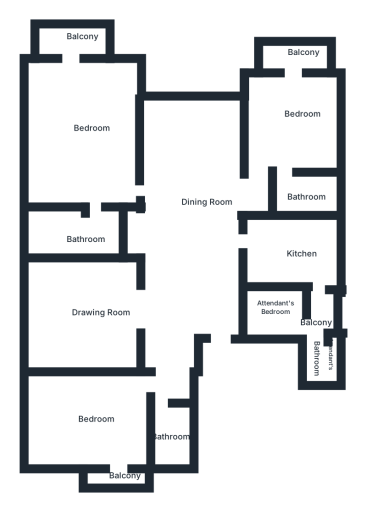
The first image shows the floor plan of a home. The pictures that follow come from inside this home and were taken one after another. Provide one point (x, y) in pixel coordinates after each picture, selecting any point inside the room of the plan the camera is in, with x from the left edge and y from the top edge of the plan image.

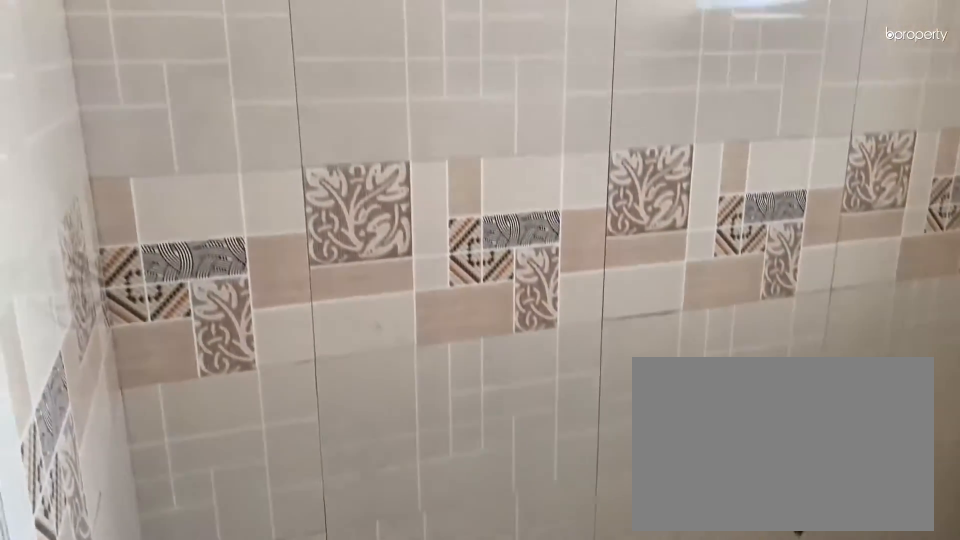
(162, 433)
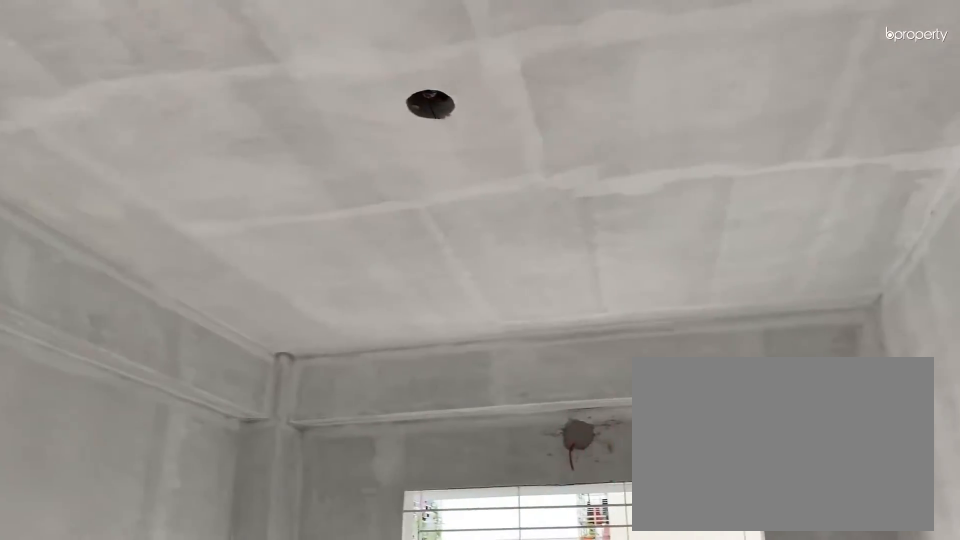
(108, 417)
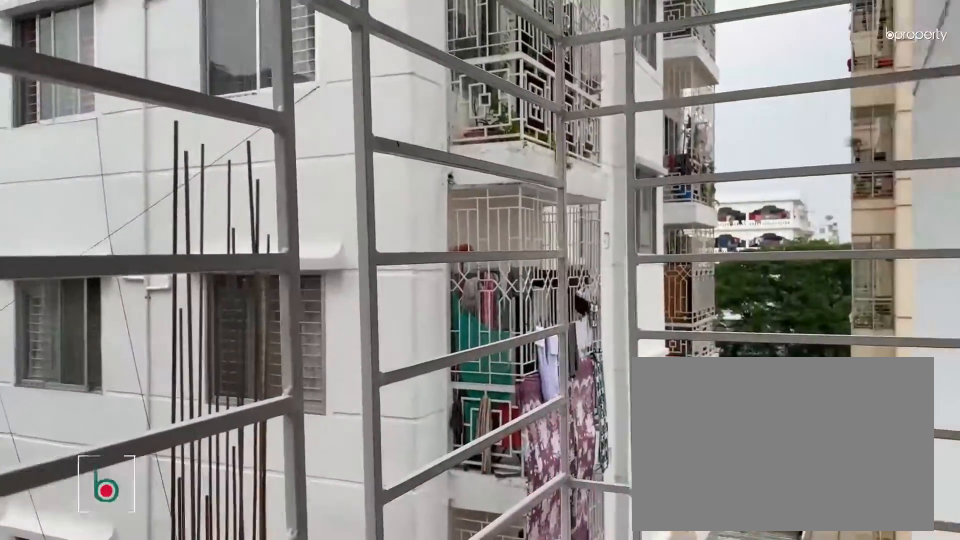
(116, 475)
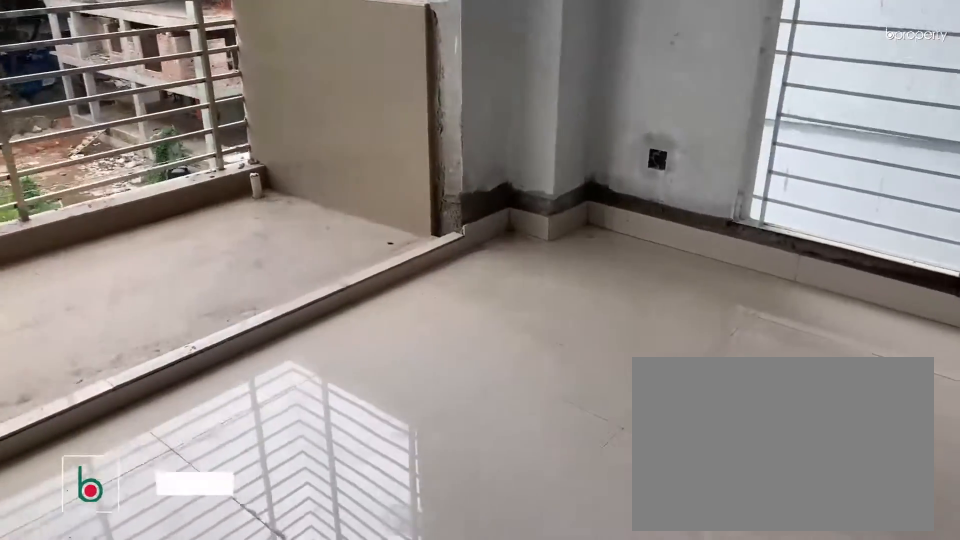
(293, 128)
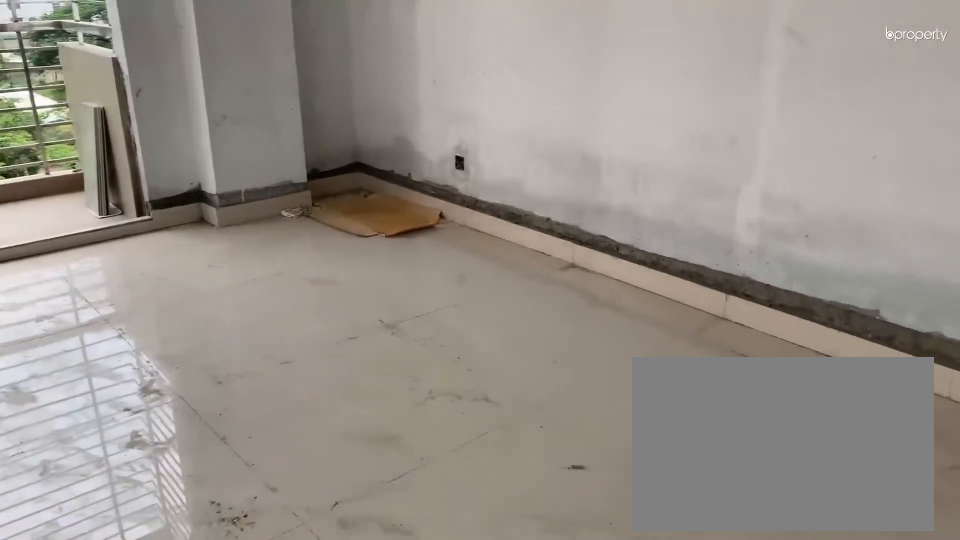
(92, 143)
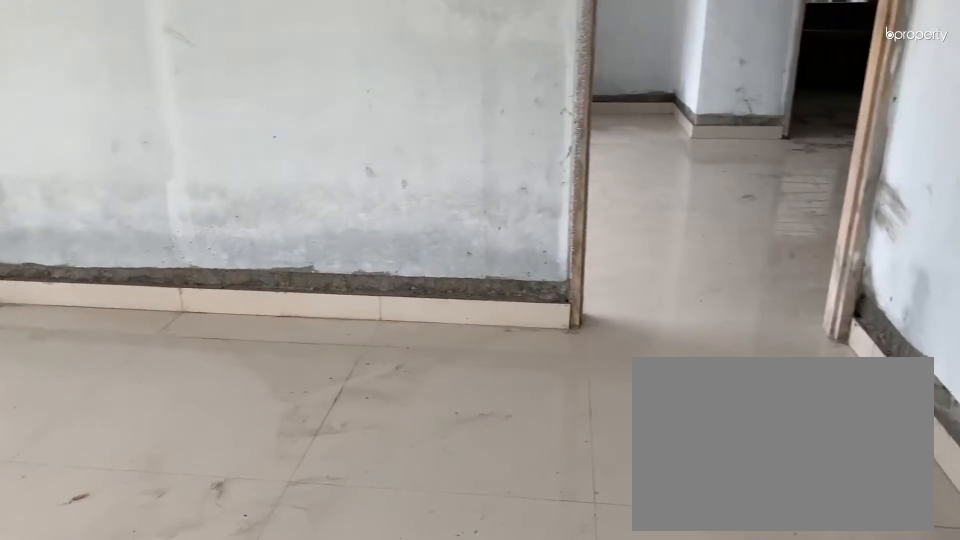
(92, 143)
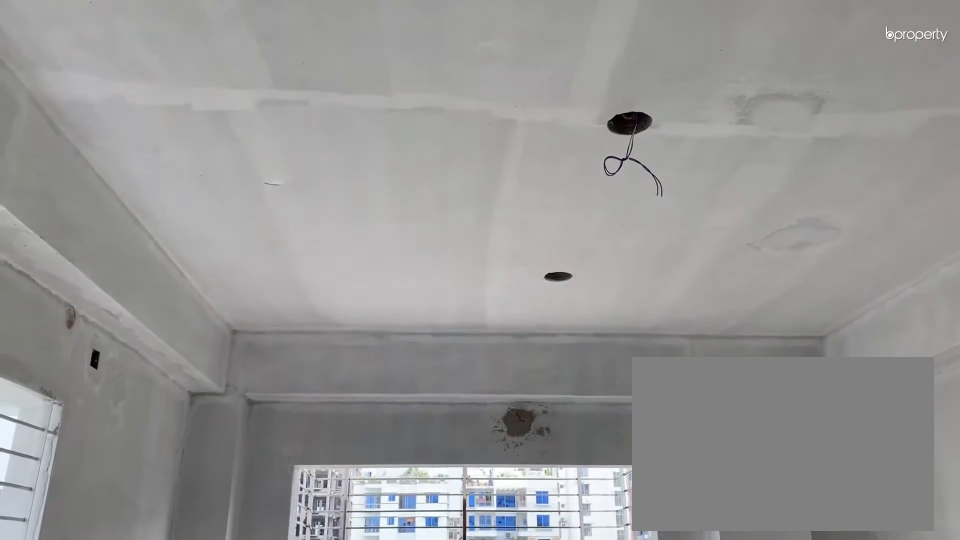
(92, 143)
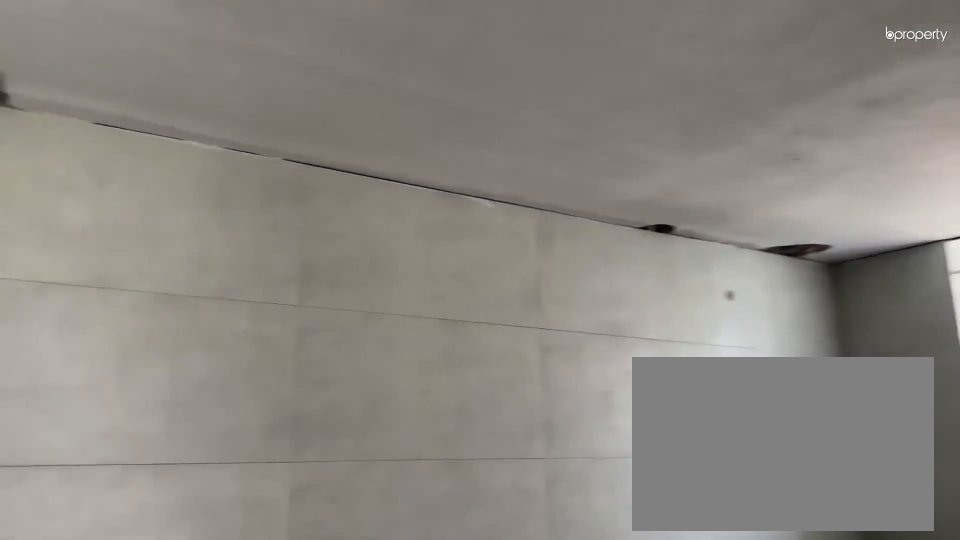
(75, 235)
